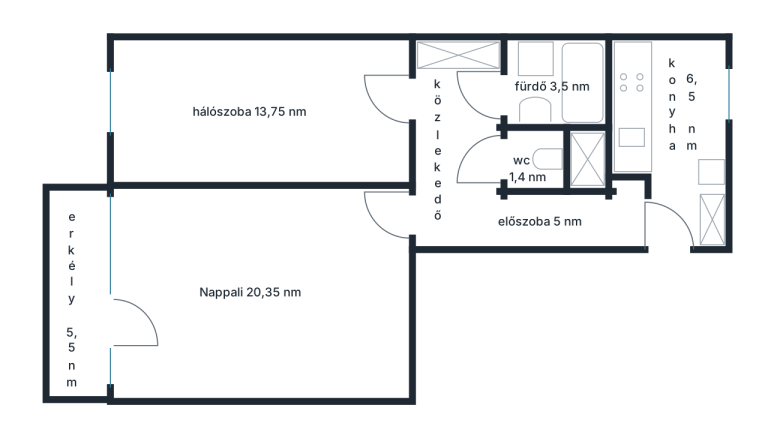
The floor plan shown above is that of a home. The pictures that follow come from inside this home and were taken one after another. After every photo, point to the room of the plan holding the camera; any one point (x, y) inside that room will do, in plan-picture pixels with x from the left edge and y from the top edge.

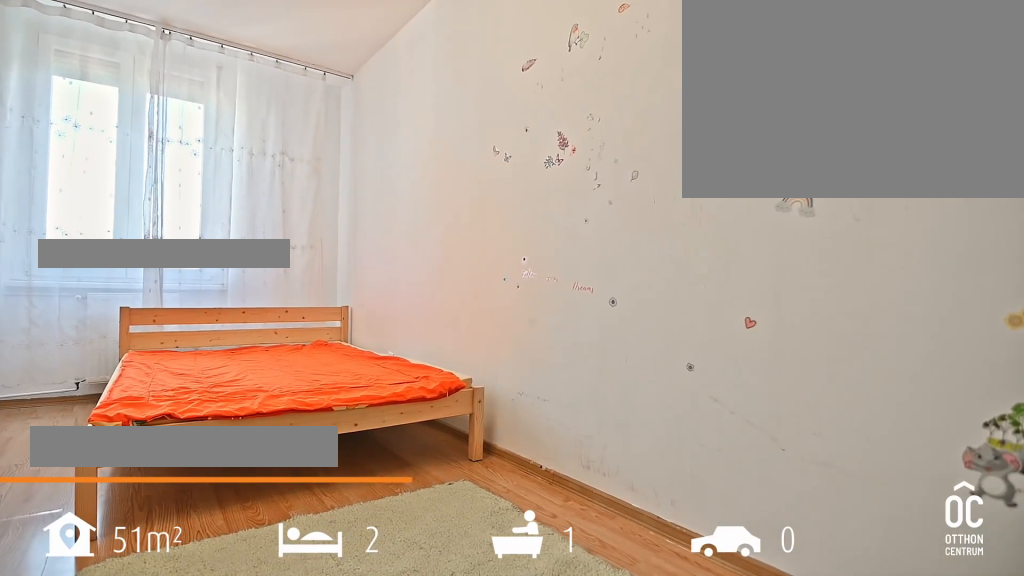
(261, 114)
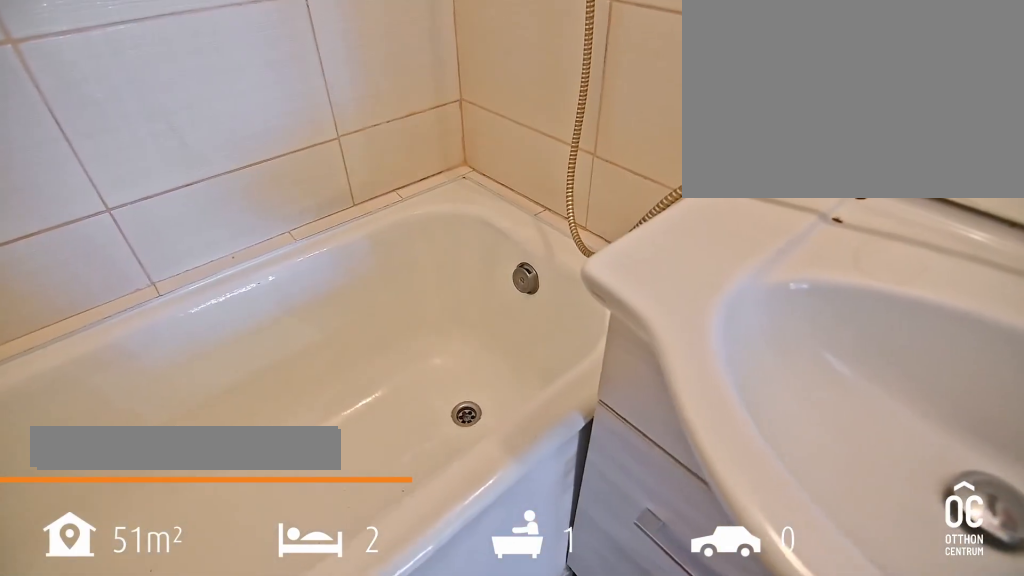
(551, 81)
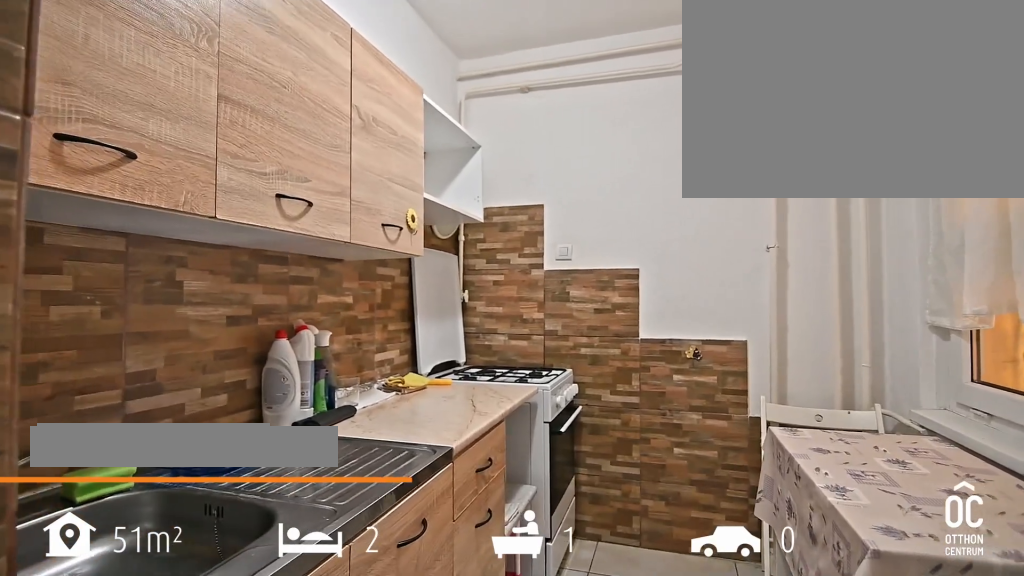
(677, 108)
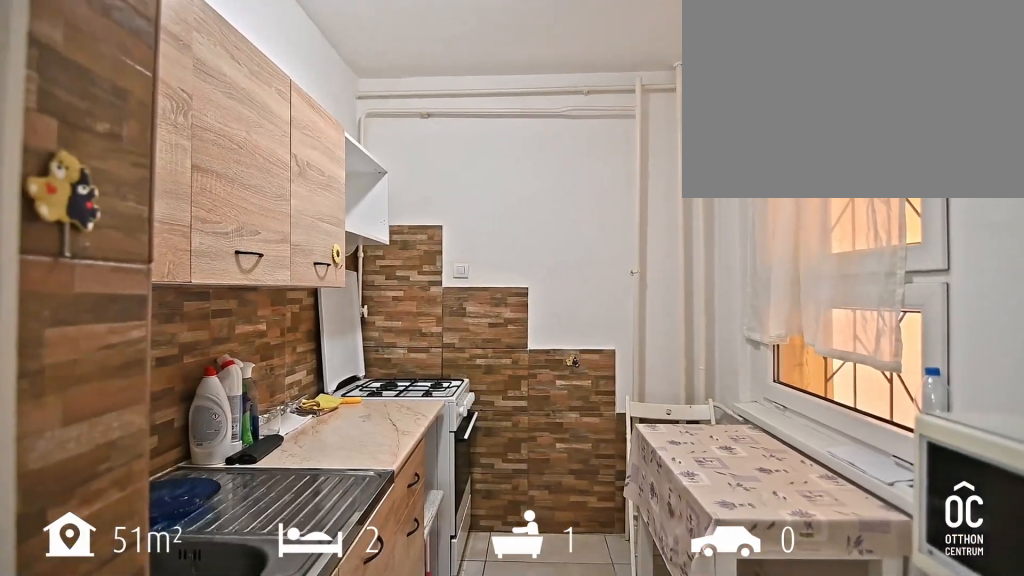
(678, 108)
